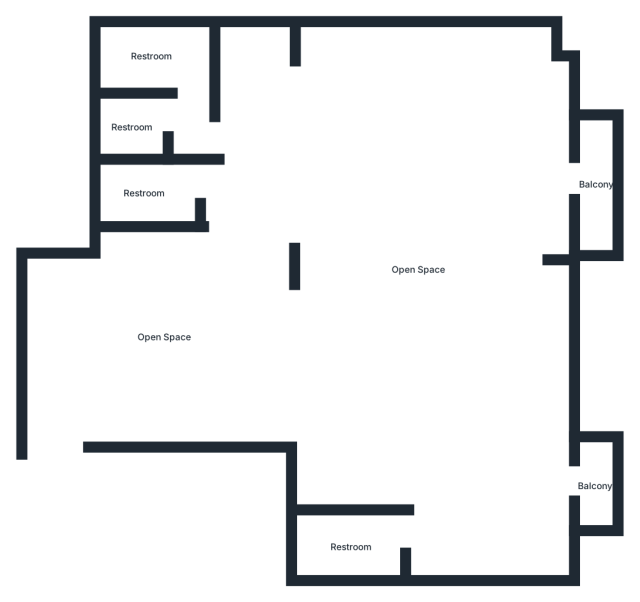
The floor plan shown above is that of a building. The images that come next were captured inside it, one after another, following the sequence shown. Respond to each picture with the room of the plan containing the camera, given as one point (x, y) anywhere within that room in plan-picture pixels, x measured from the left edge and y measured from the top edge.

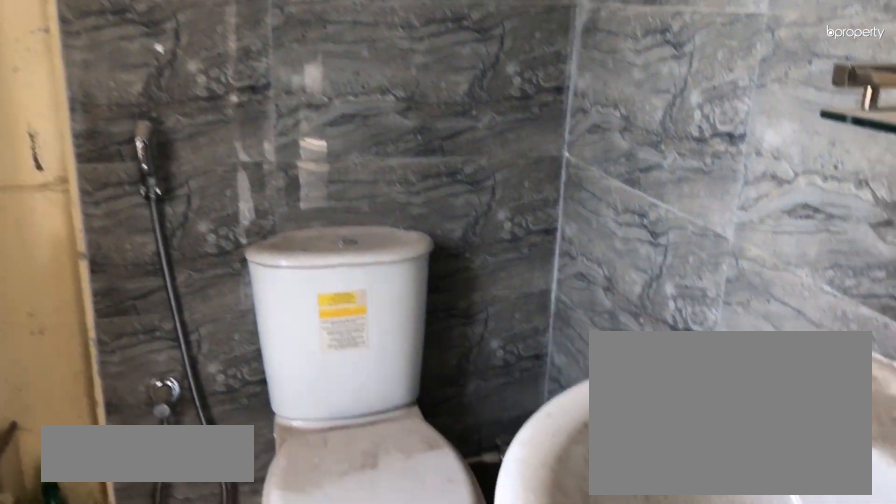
(344, 547)
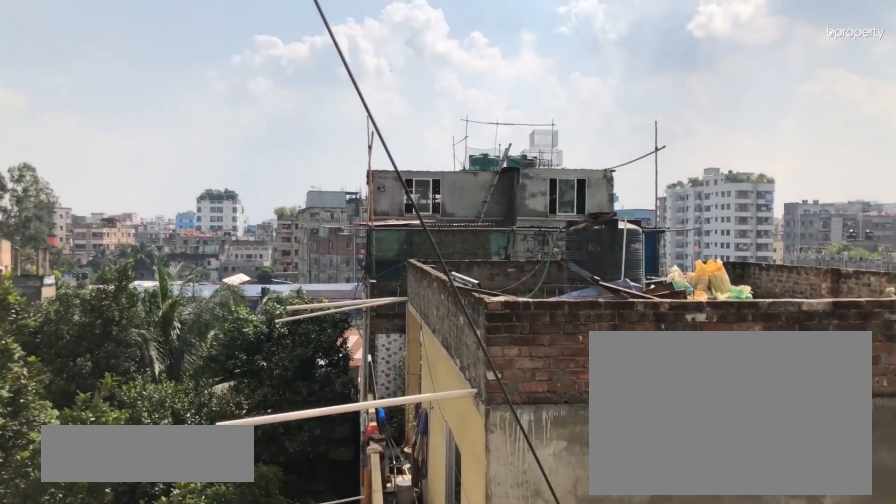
(597, 489)
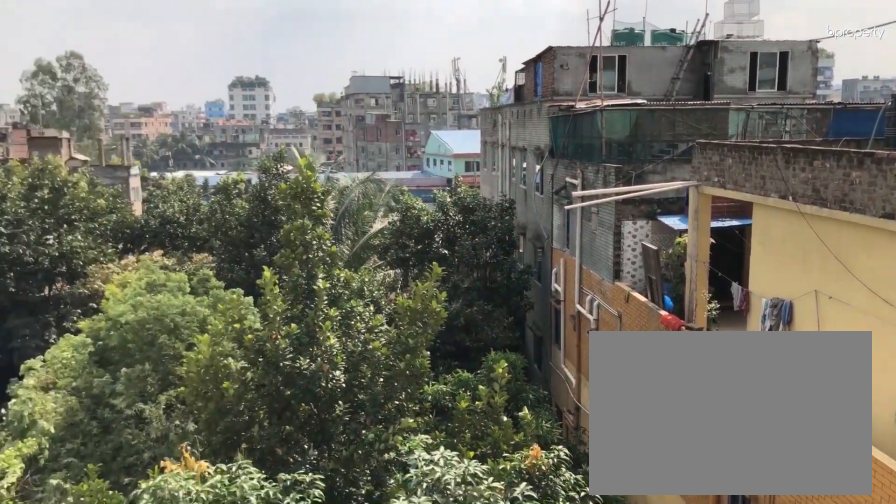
(601, 181)
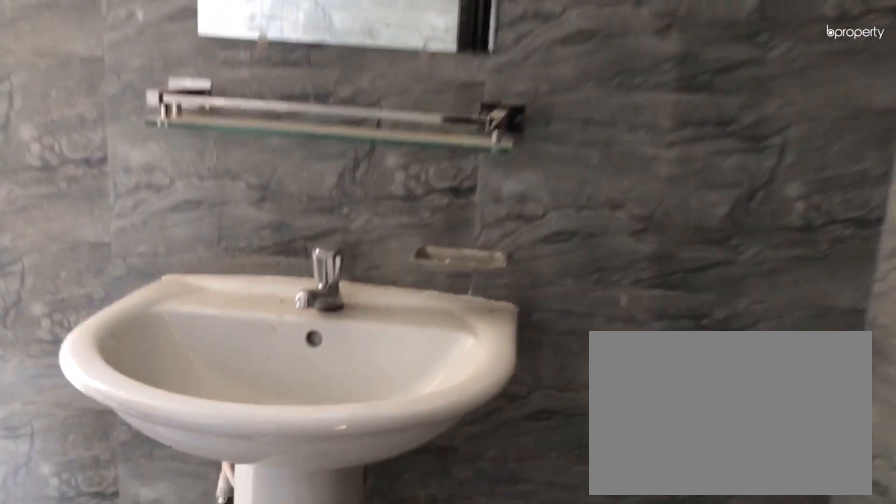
(150, 58)
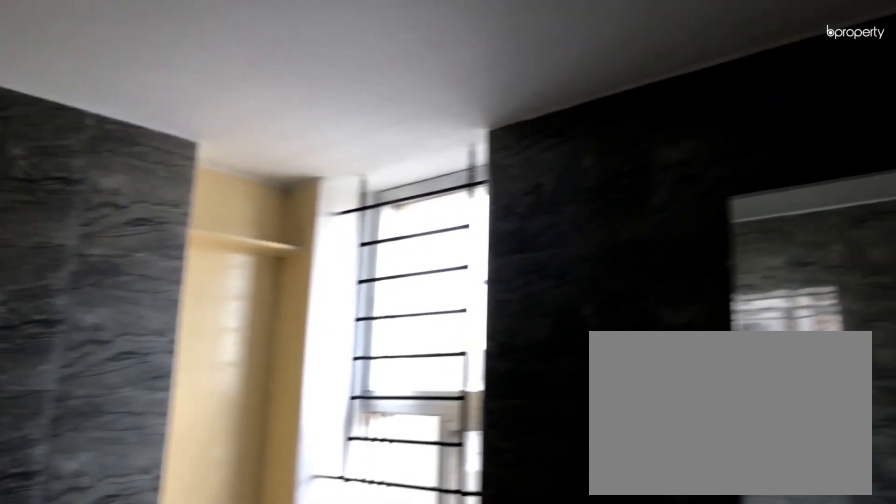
(150, 58)
